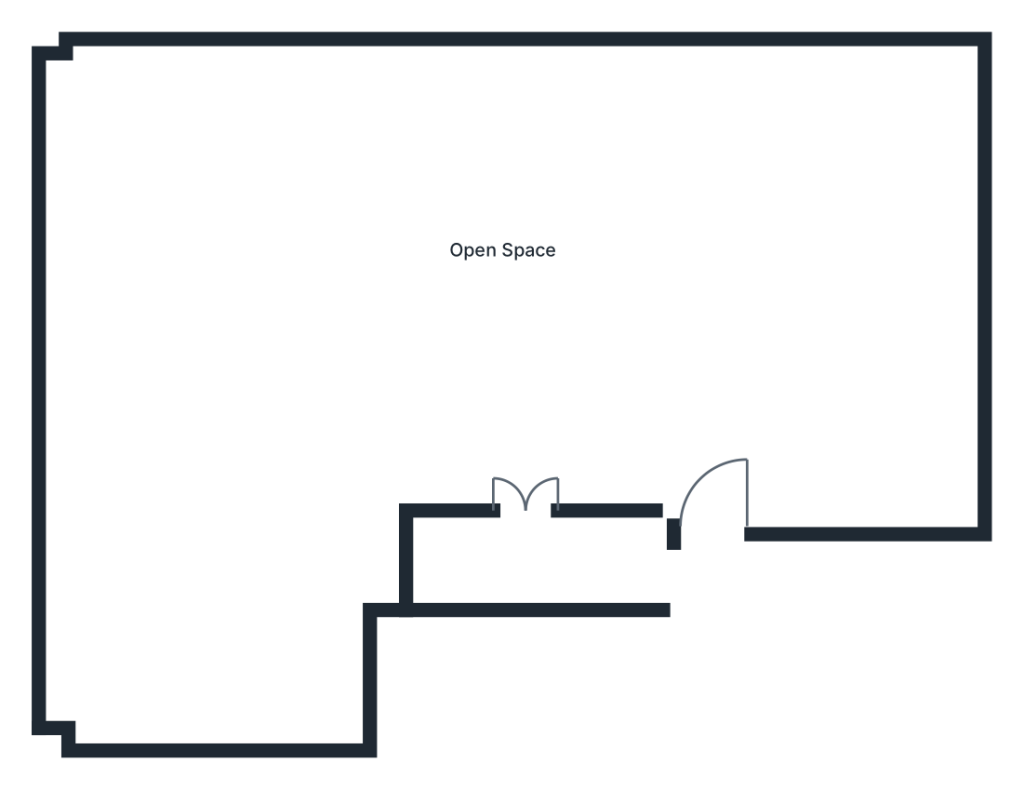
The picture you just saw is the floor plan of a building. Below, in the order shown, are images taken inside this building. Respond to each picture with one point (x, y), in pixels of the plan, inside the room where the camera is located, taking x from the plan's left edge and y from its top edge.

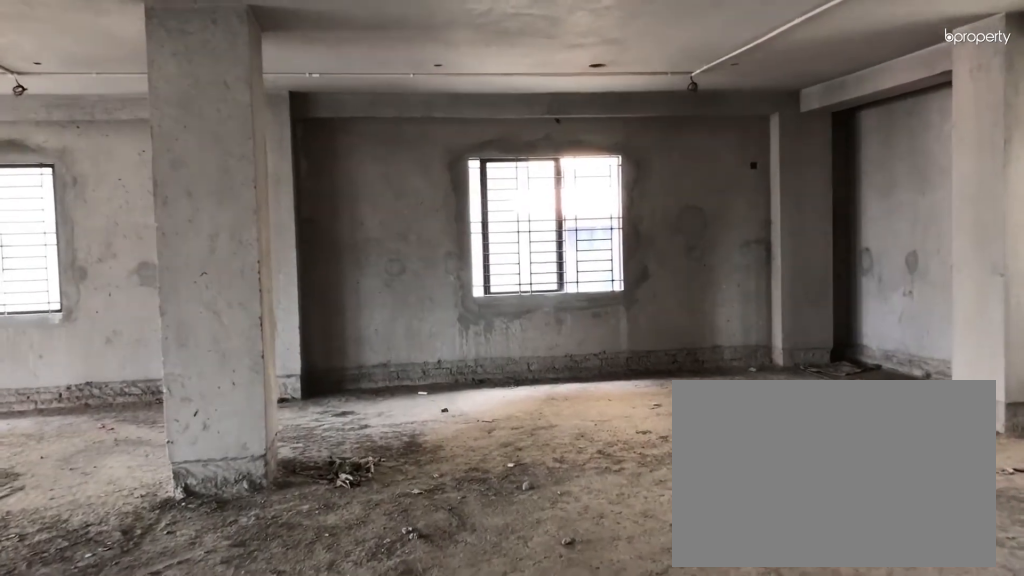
(688, 301)
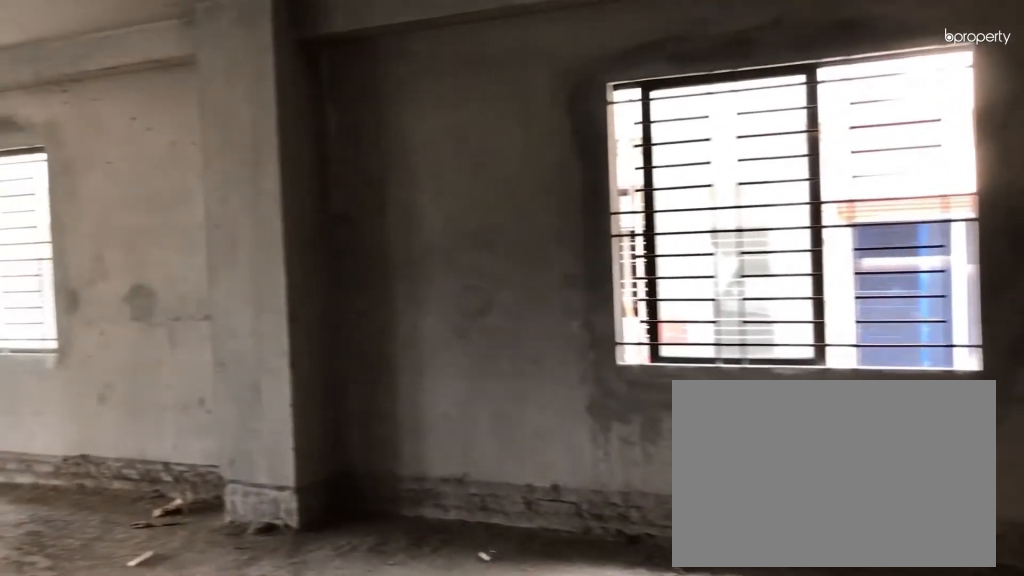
(519, 230)
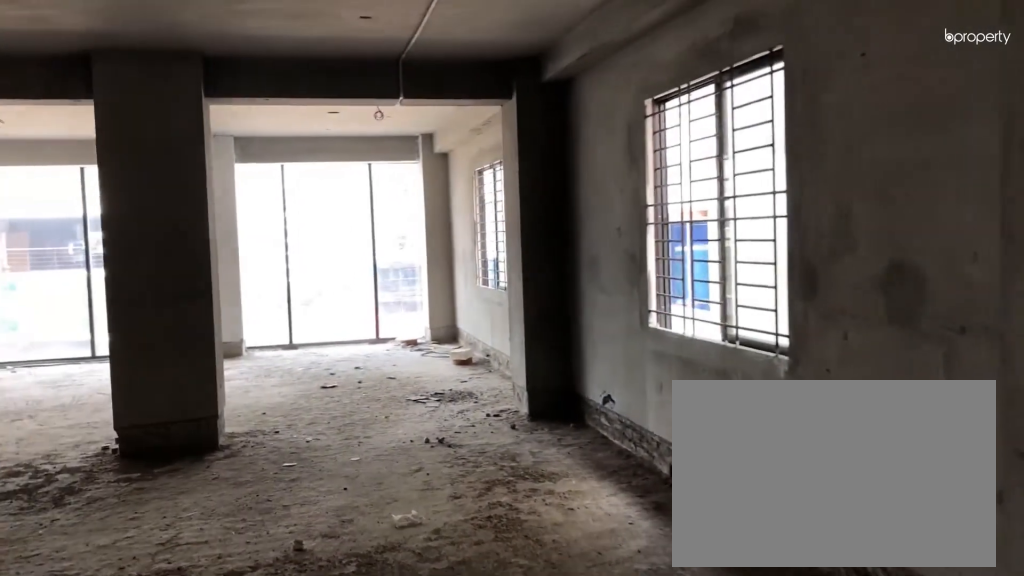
(519, 230)
